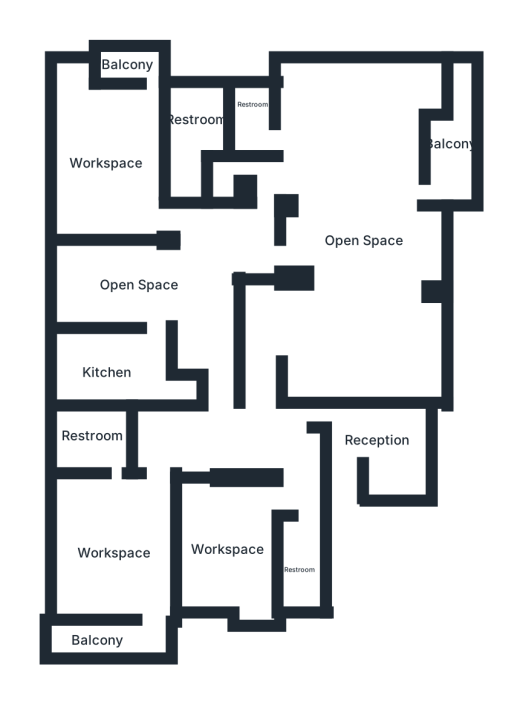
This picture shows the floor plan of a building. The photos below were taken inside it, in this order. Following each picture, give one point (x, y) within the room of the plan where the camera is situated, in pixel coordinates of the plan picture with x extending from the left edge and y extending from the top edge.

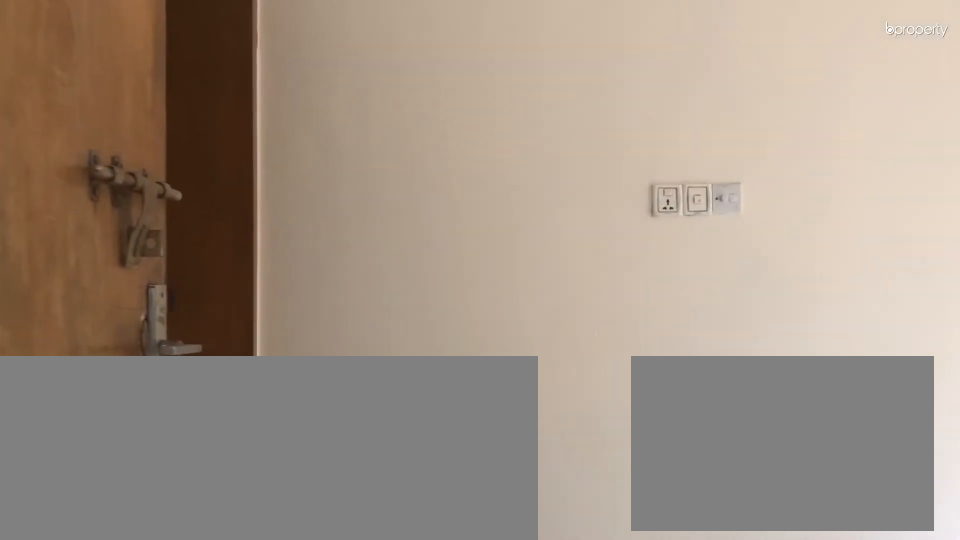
(375, 449)
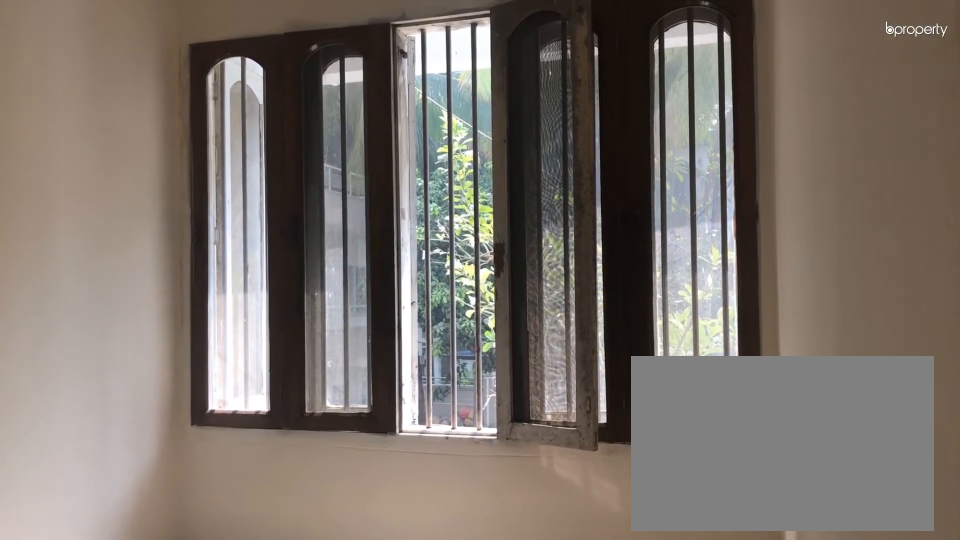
(375, 449)
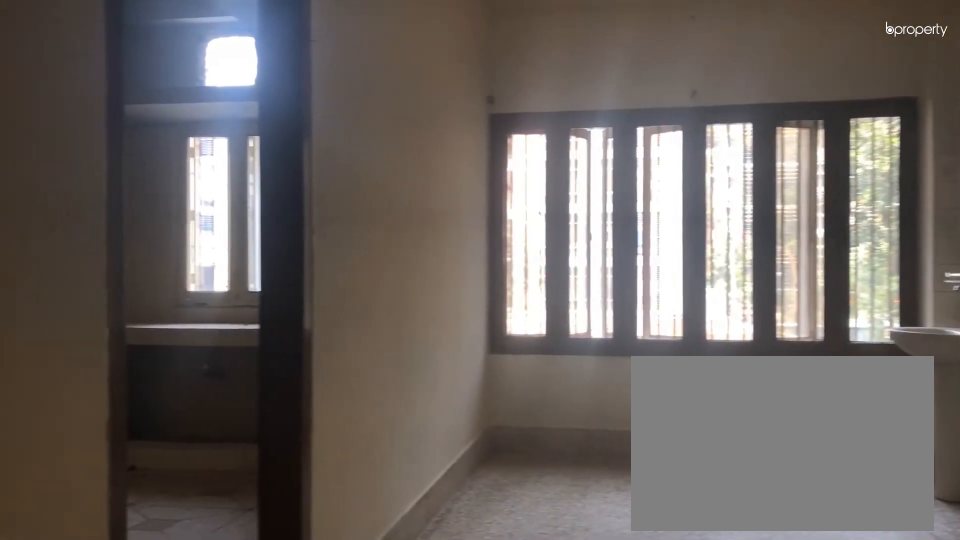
(186, 289)
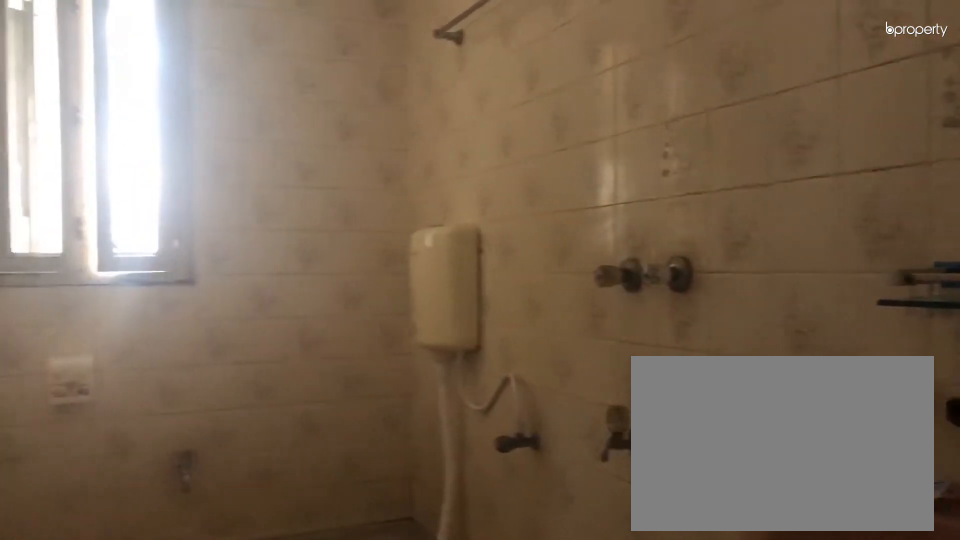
(300, 558)
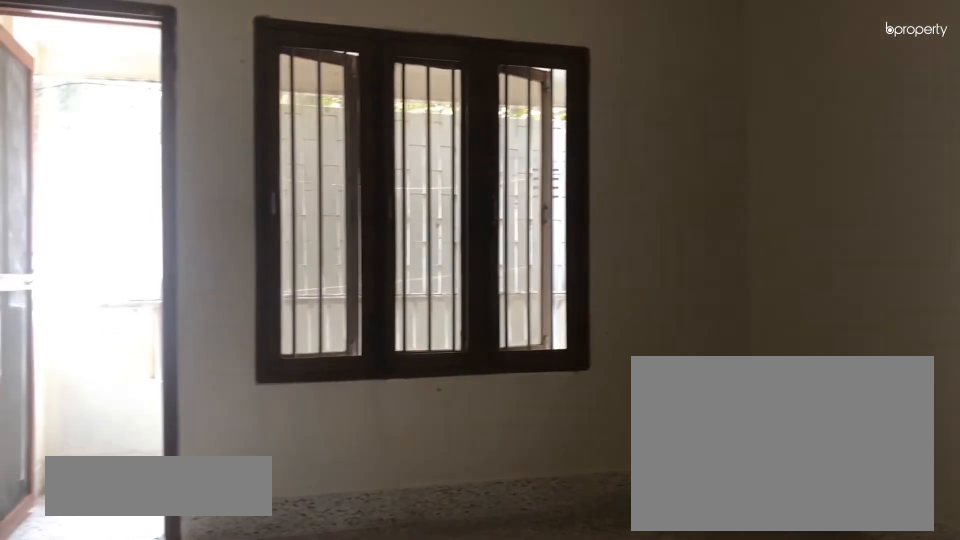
(119, 535)
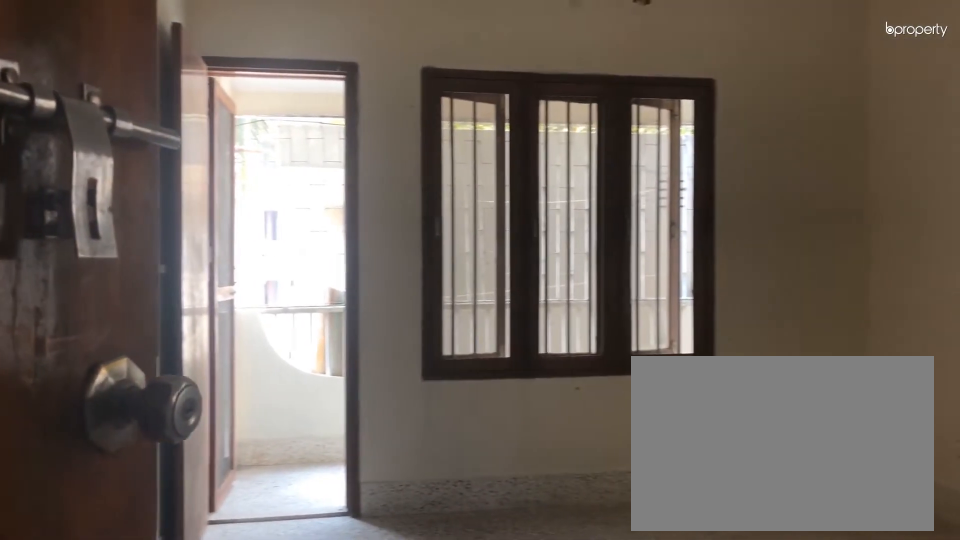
(119, 535)
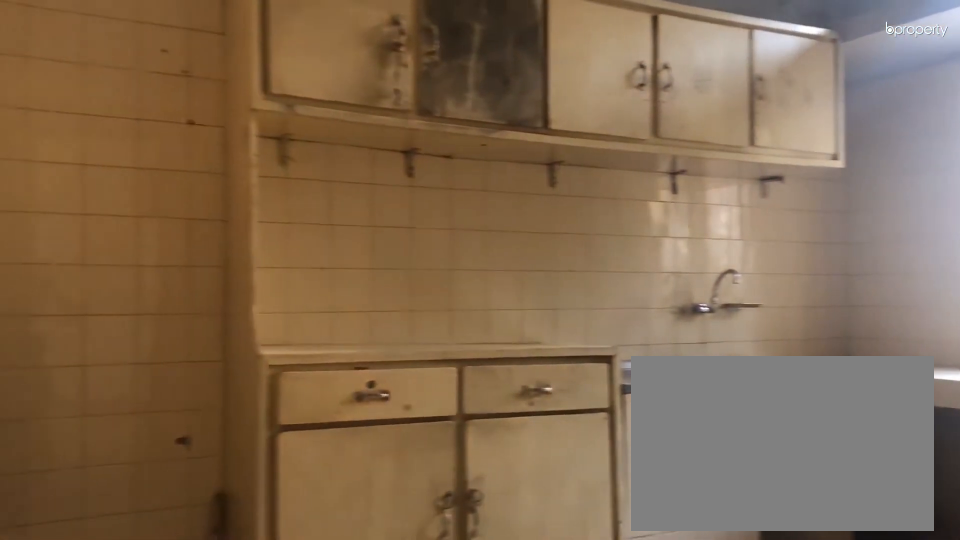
(106, 376)
